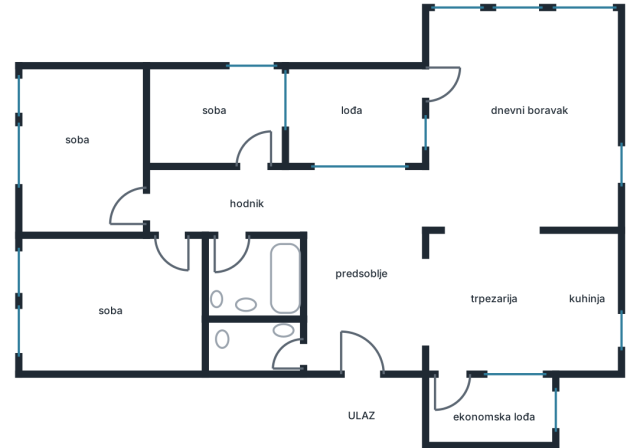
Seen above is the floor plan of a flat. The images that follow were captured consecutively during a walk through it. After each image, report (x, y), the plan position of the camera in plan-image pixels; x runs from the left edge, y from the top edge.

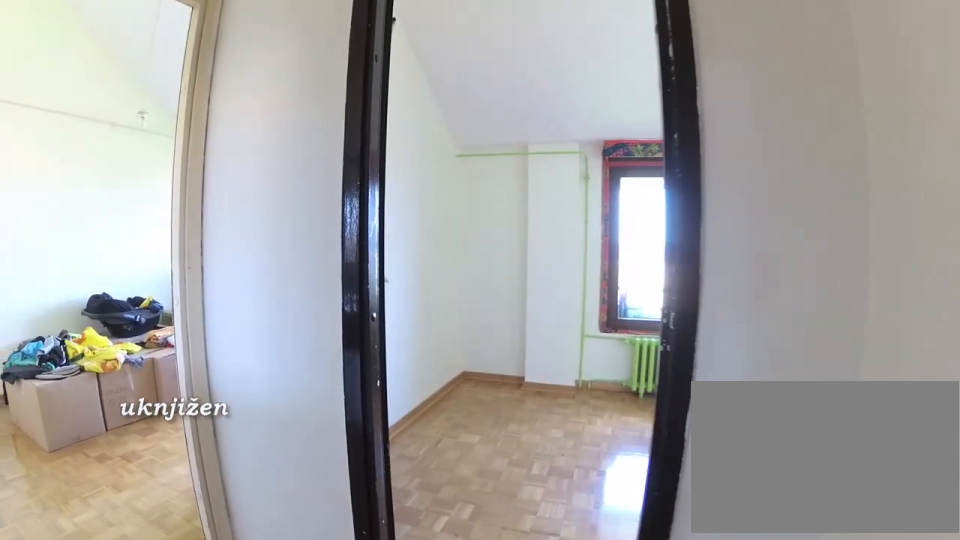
(215, 202)
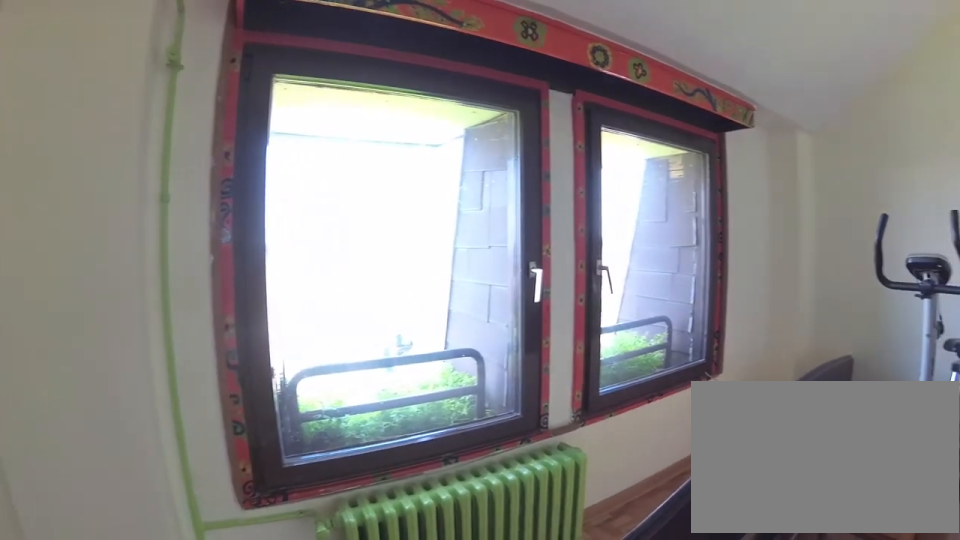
(76, 205)
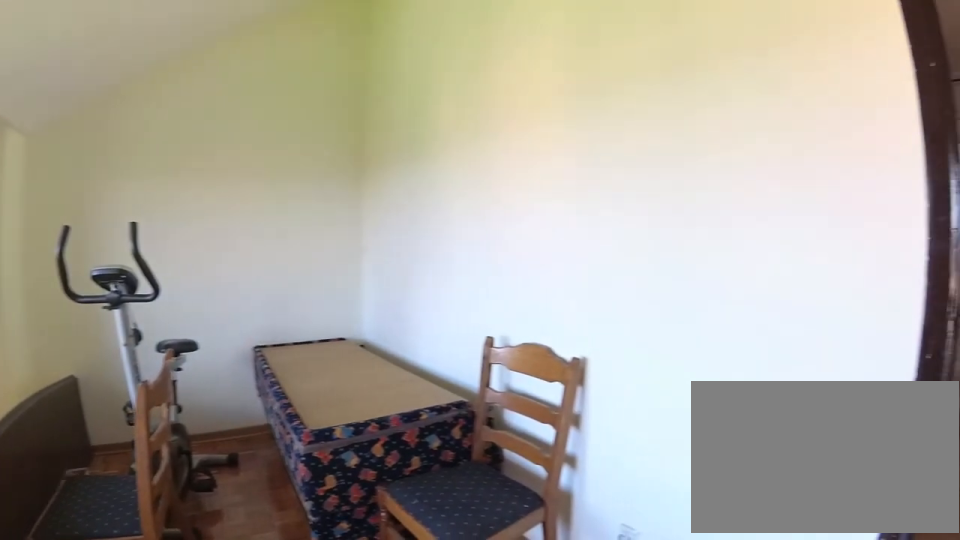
(44, 201)
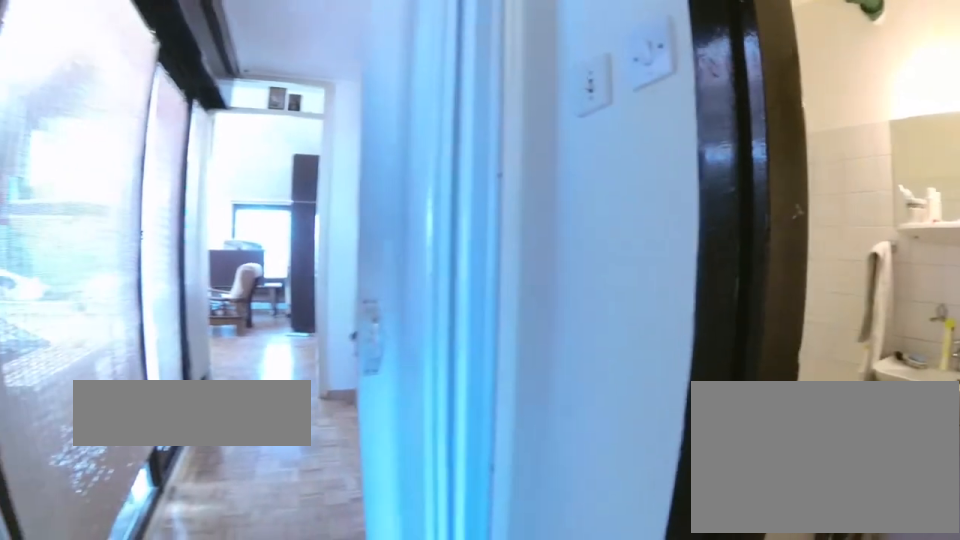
(201, 214)
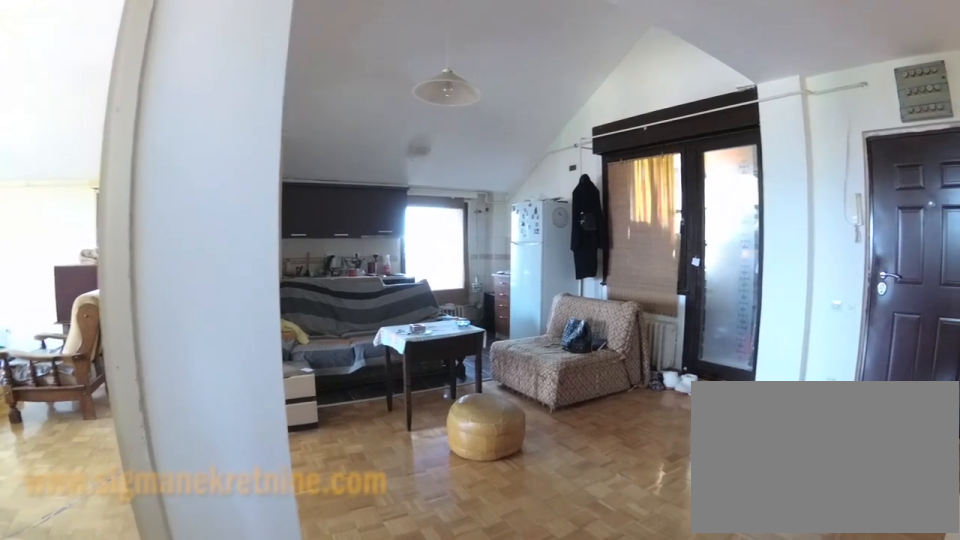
(330, 212)
